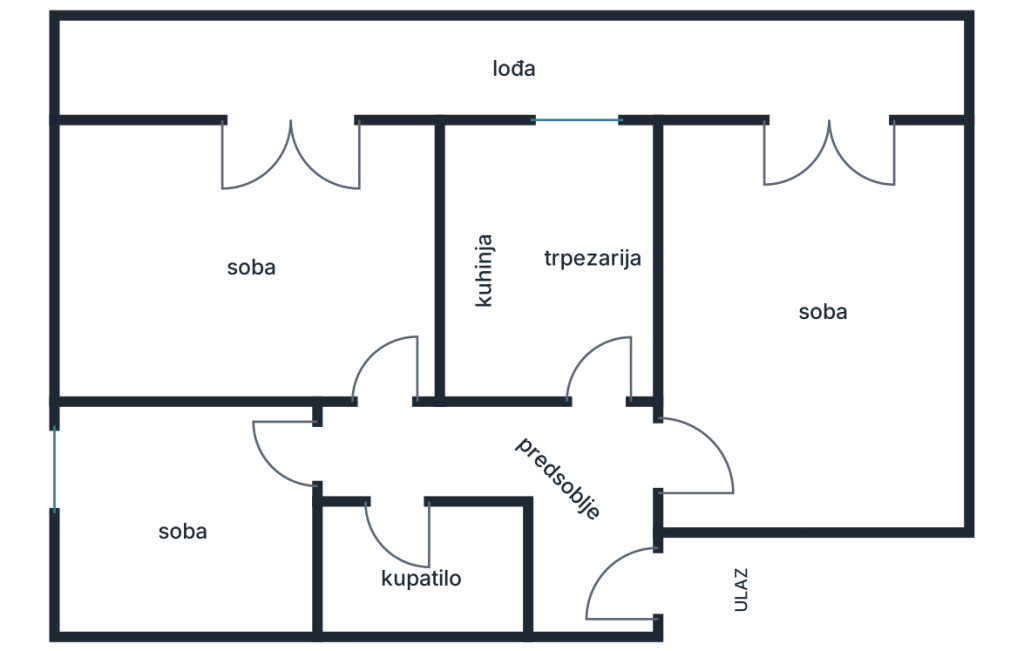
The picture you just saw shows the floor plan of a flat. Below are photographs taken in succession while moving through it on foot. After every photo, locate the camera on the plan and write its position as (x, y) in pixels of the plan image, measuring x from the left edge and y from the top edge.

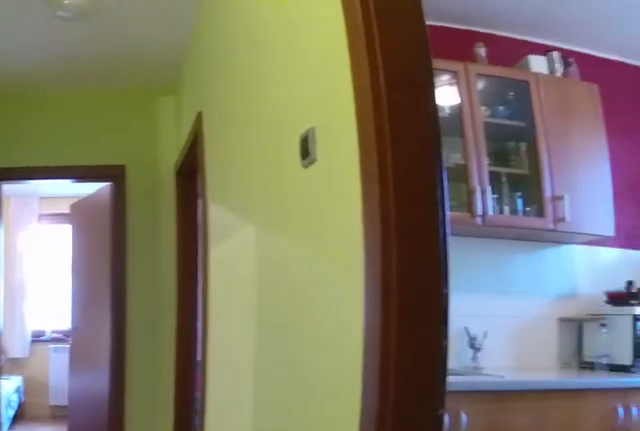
(650, 452)
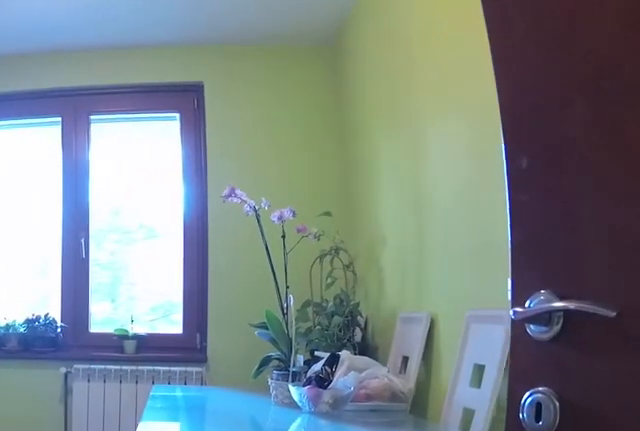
(629, 455)
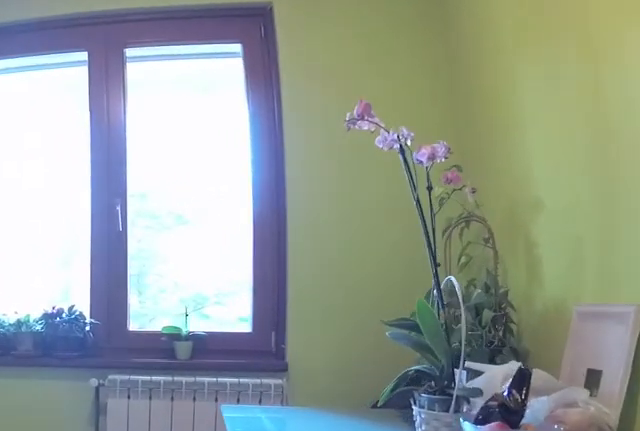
(629, 363)
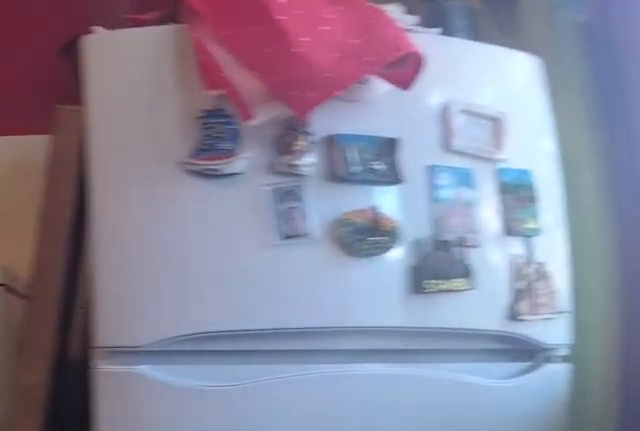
(648, 176)
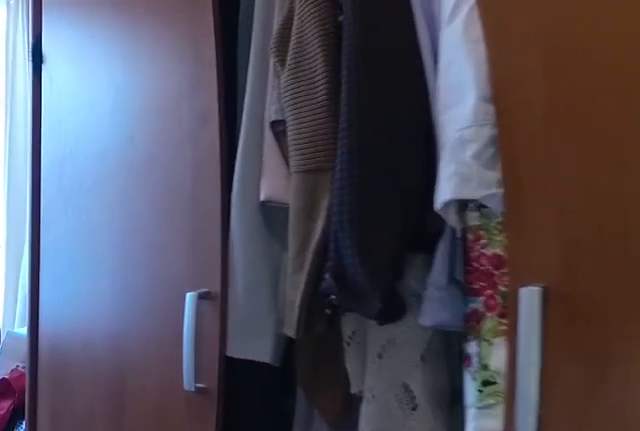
(240, 452)
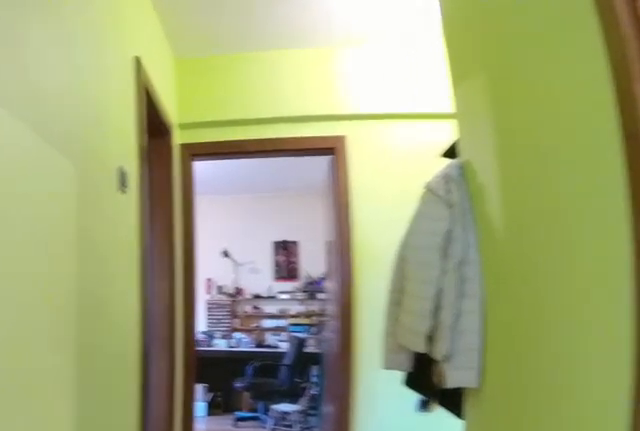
(332, 450)
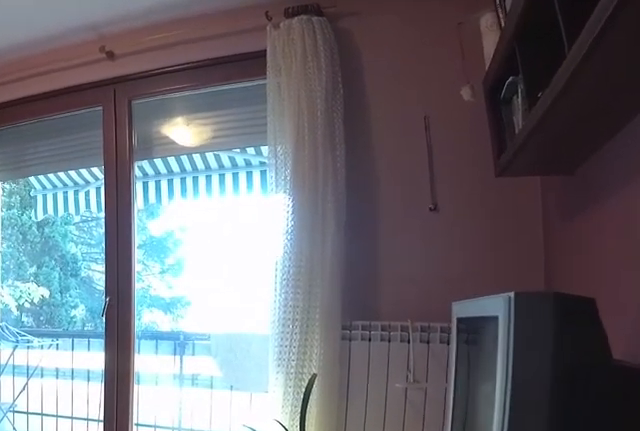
(345, 402)
